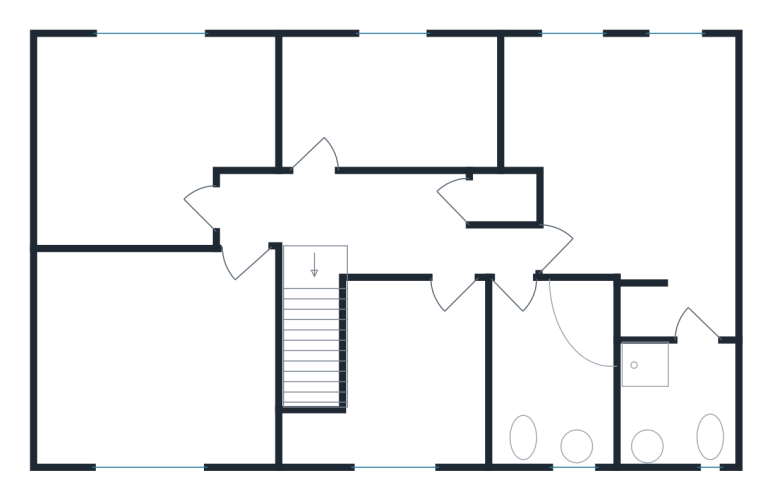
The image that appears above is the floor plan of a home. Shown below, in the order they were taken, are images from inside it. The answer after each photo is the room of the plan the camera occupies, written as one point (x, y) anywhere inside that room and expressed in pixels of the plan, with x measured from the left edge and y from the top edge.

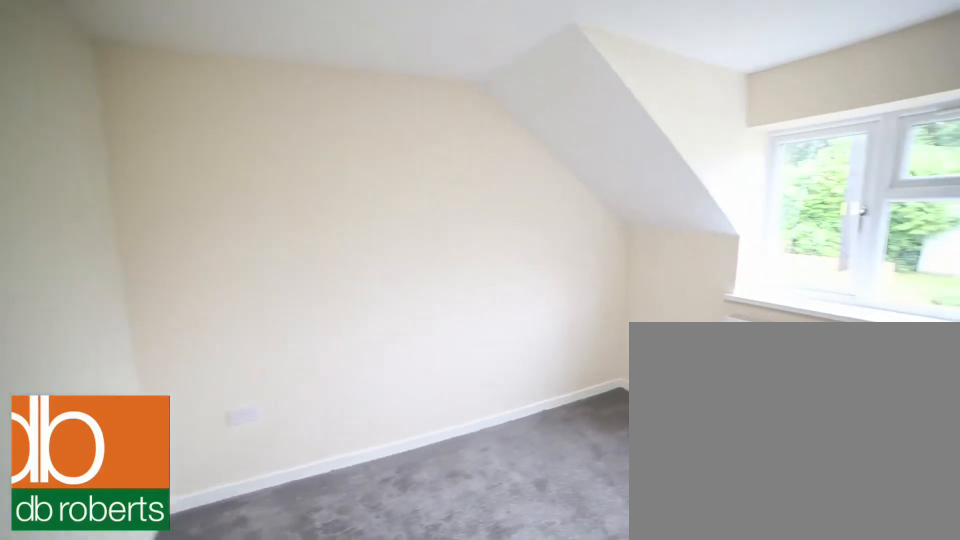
(147, 132)
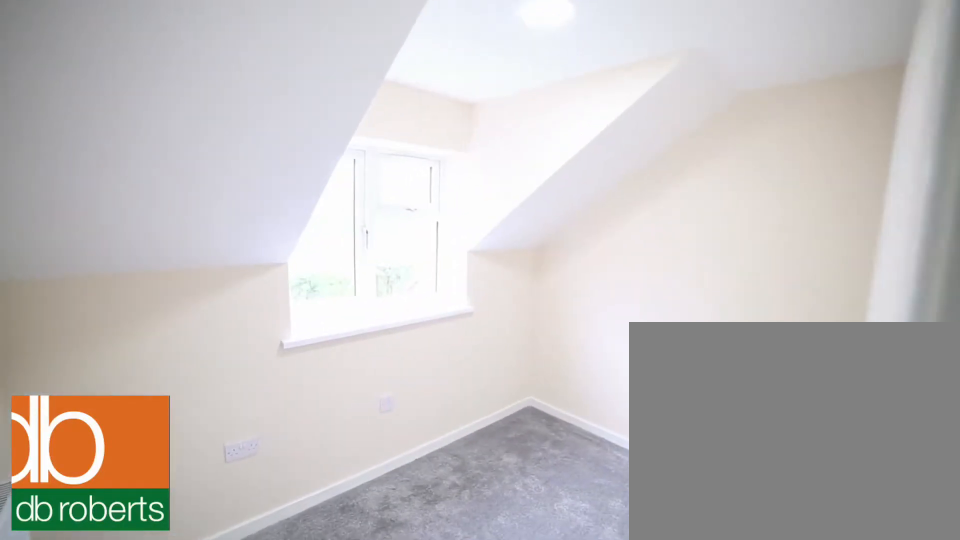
(392, 101)
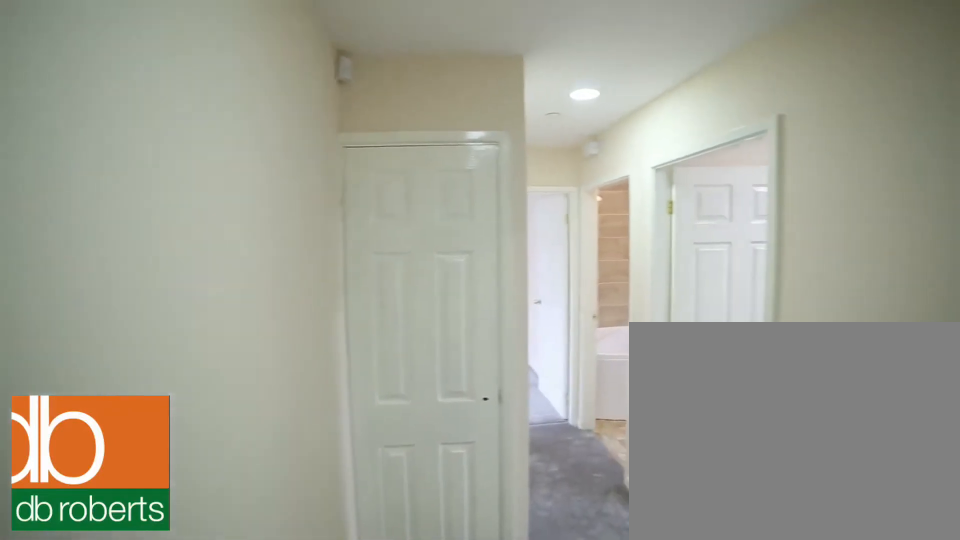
(373, 226)
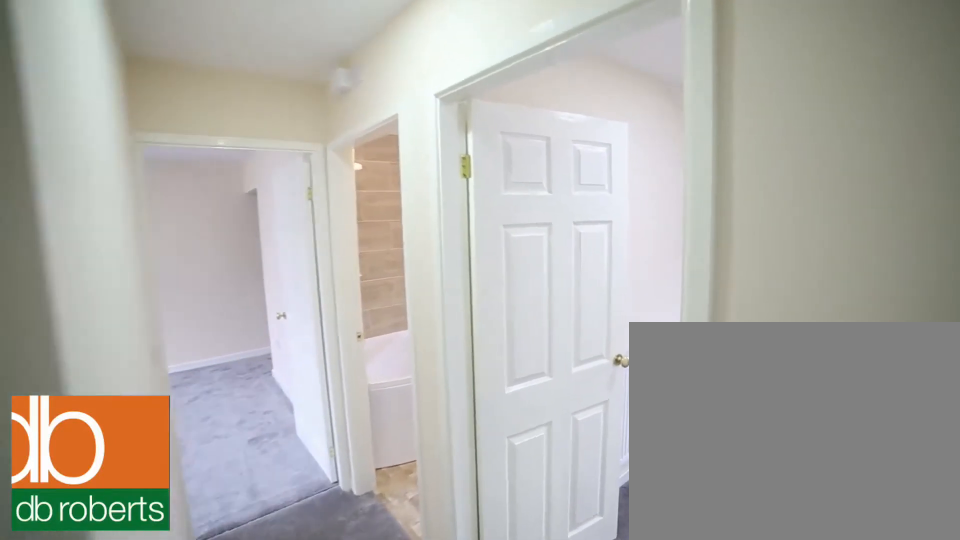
(373, 226)
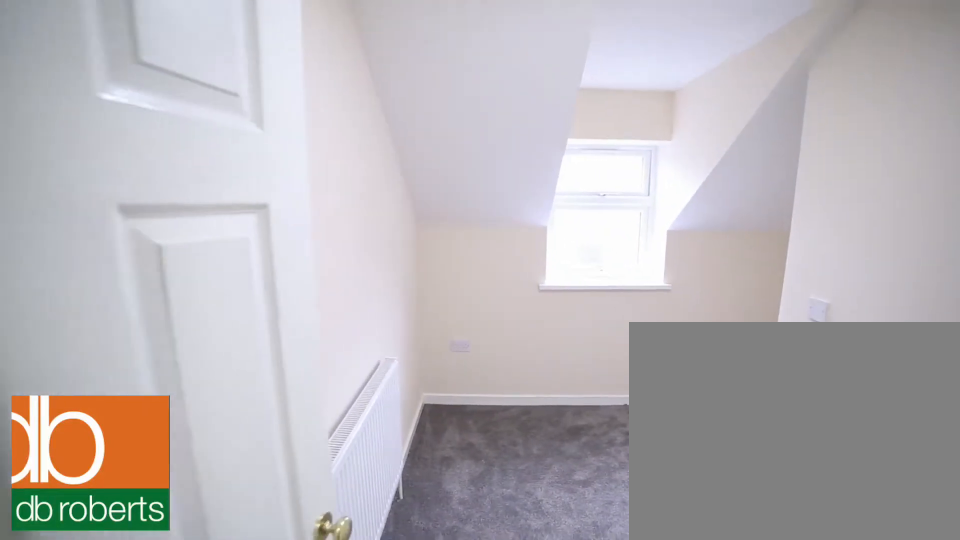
(403, 382)
